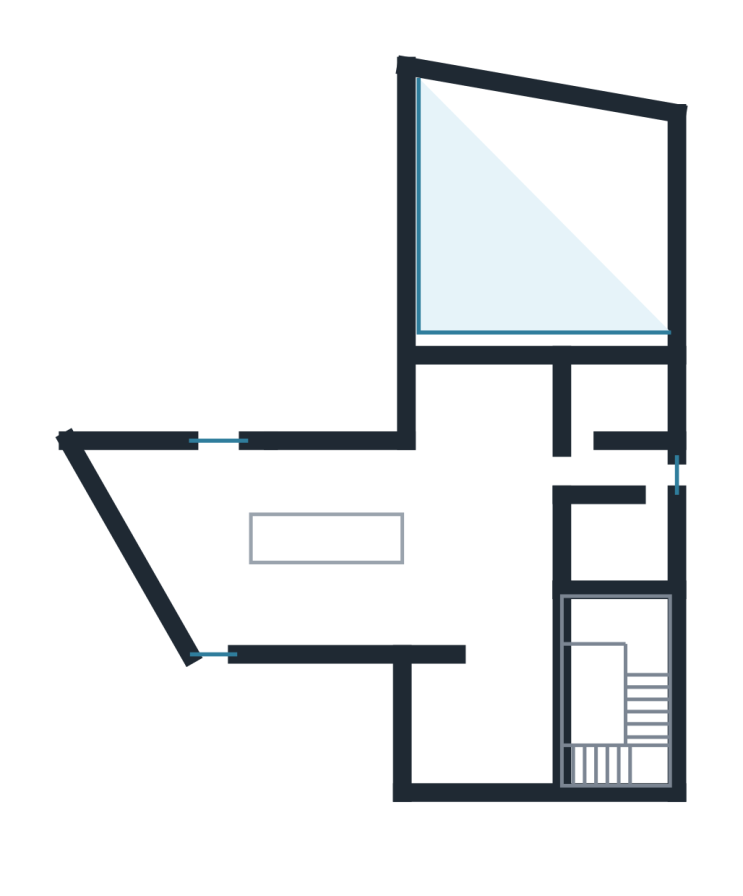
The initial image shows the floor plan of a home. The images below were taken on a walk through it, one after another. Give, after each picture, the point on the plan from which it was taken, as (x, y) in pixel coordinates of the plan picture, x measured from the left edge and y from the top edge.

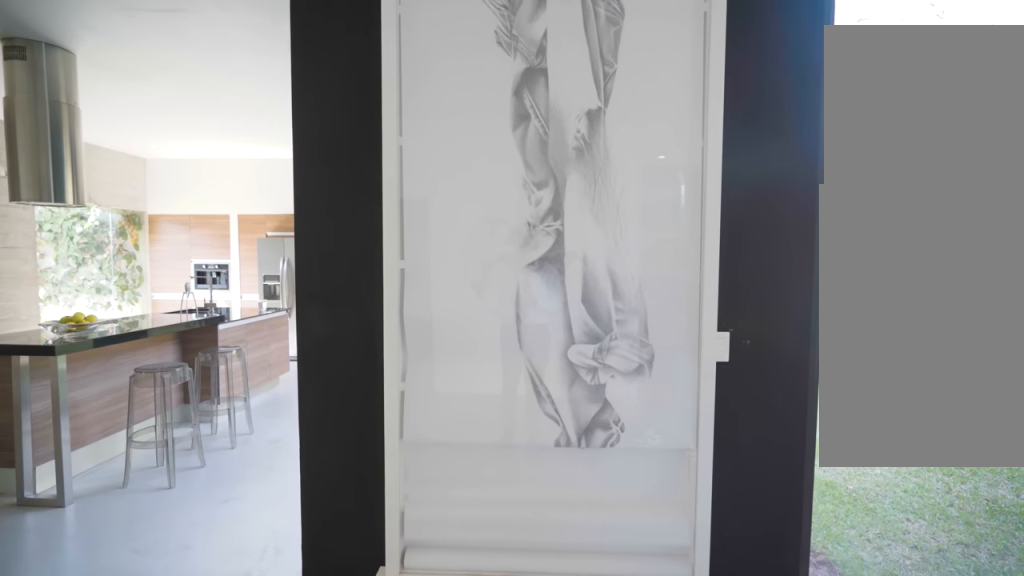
(507, 436)
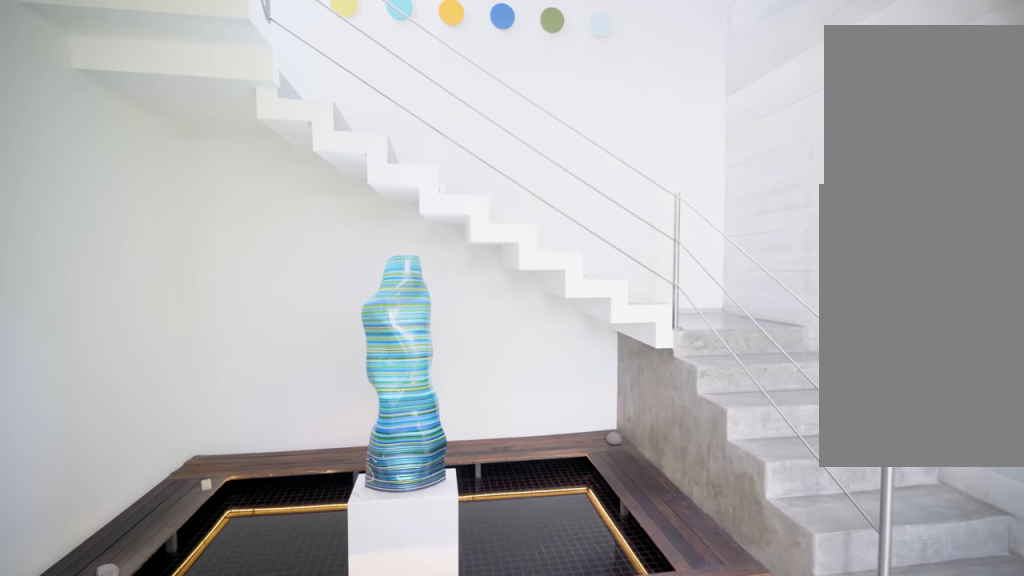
(461, 596)
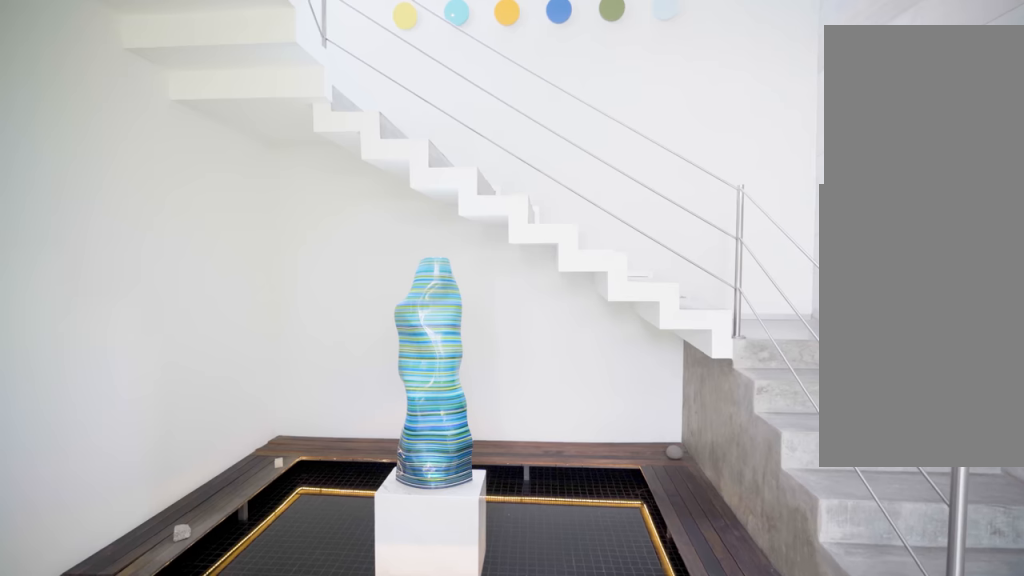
(485, 622)
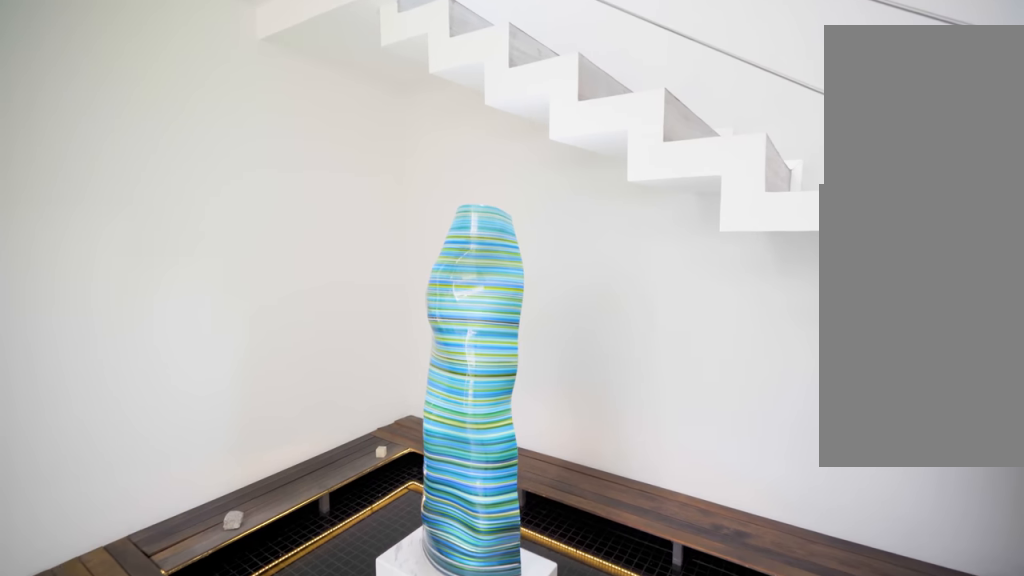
(496, 645)
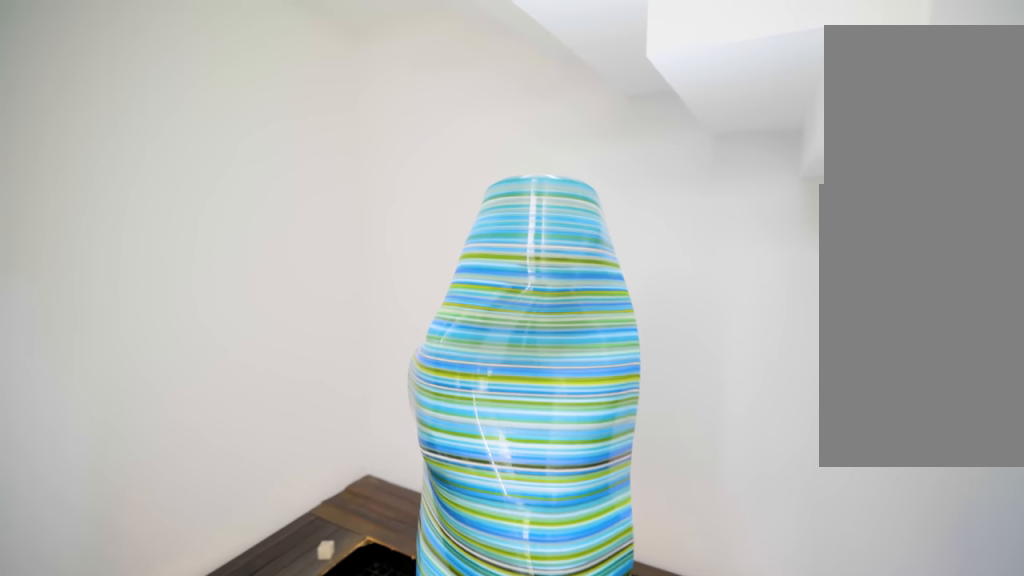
(526, 677)
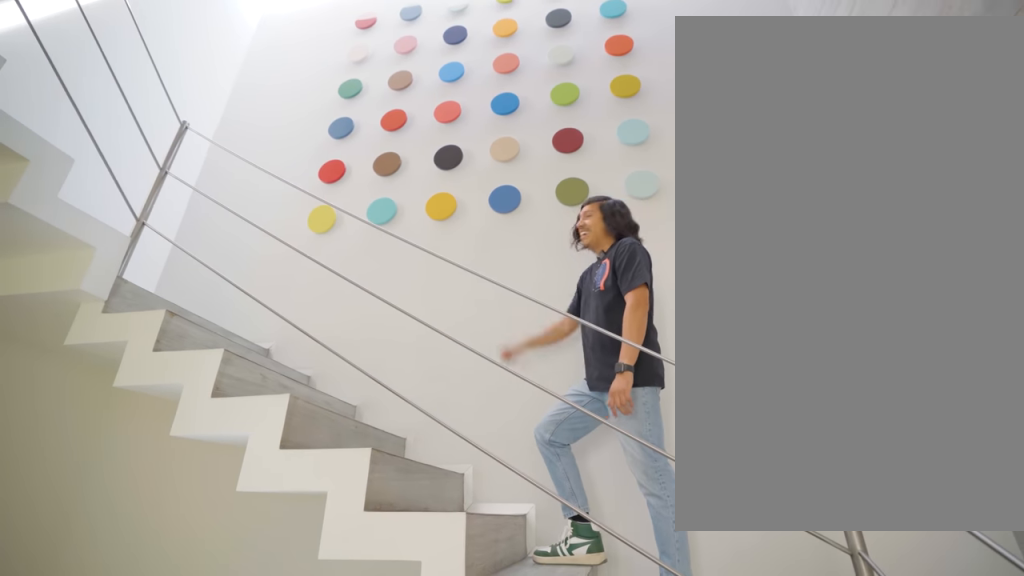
(525, 691)
